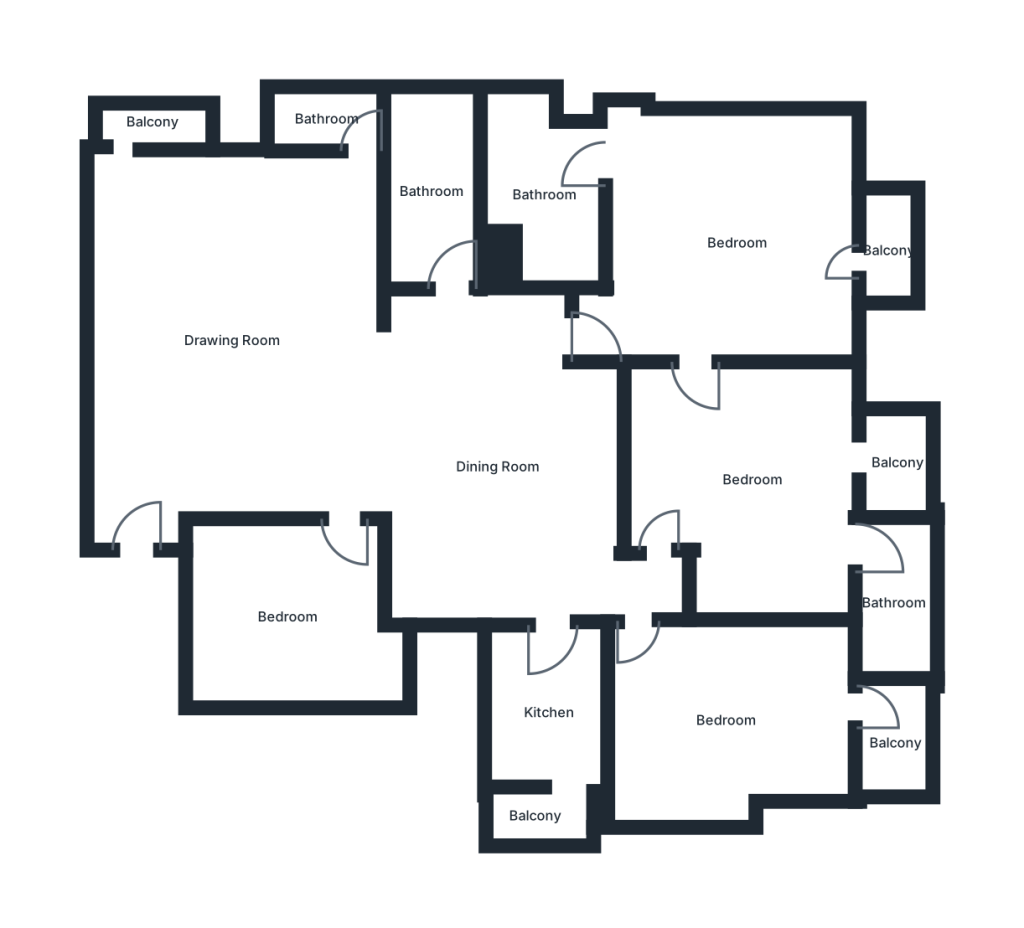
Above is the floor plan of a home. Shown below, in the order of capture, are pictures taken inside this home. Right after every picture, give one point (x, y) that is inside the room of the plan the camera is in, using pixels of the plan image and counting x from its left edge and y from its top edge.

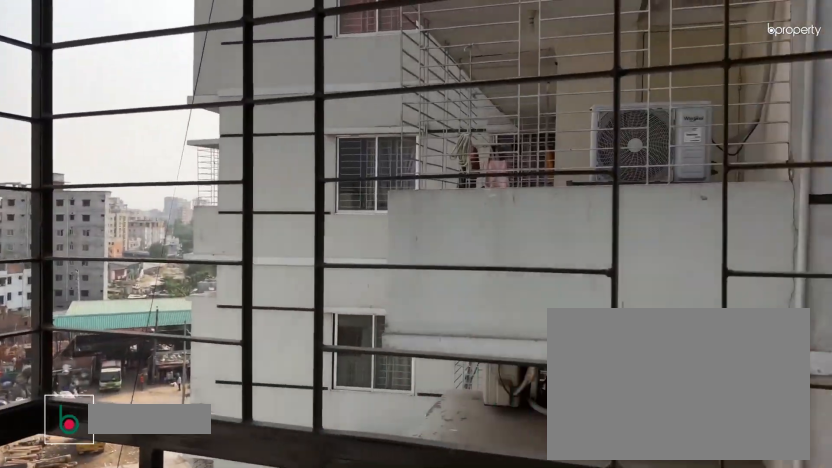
(894, 743)
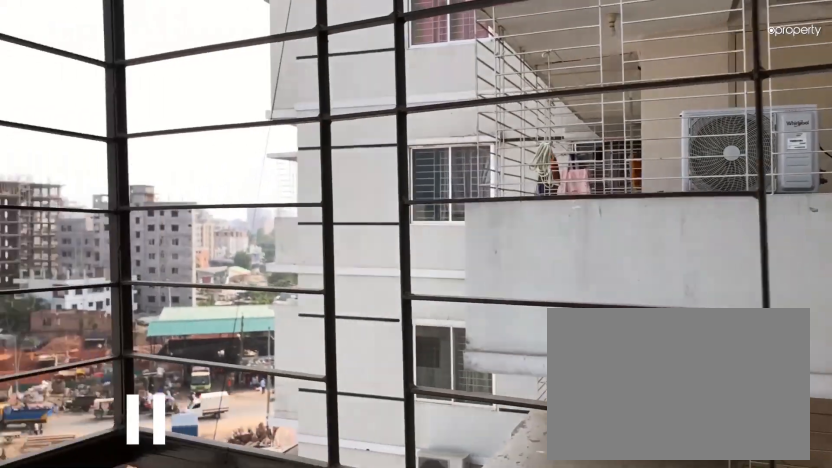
(894, 743)
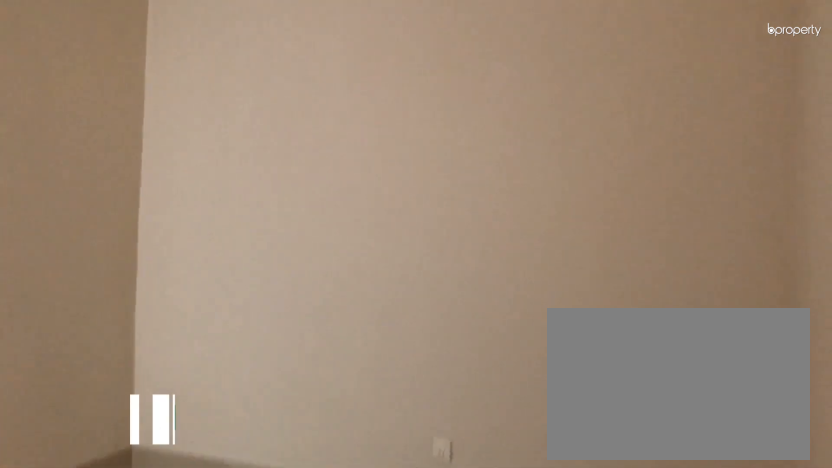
(286, 618)
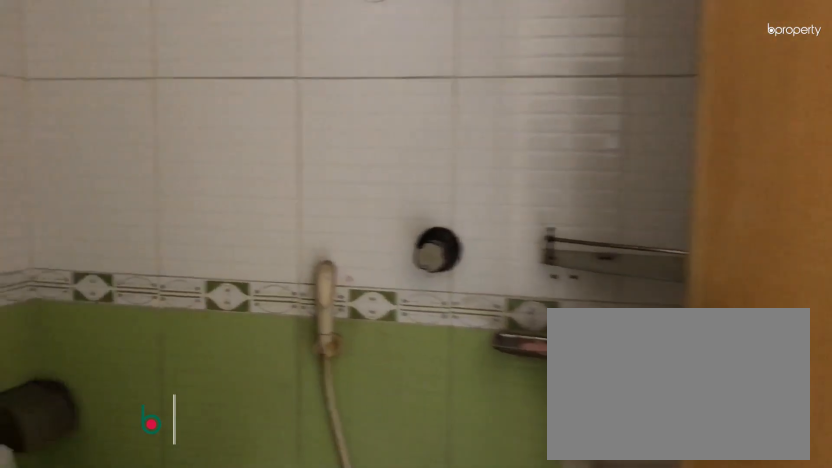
(324, 120)
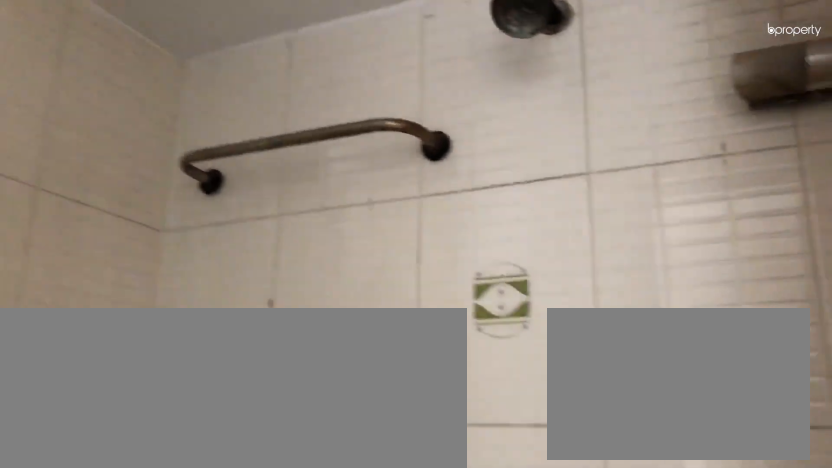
(324, 120)
